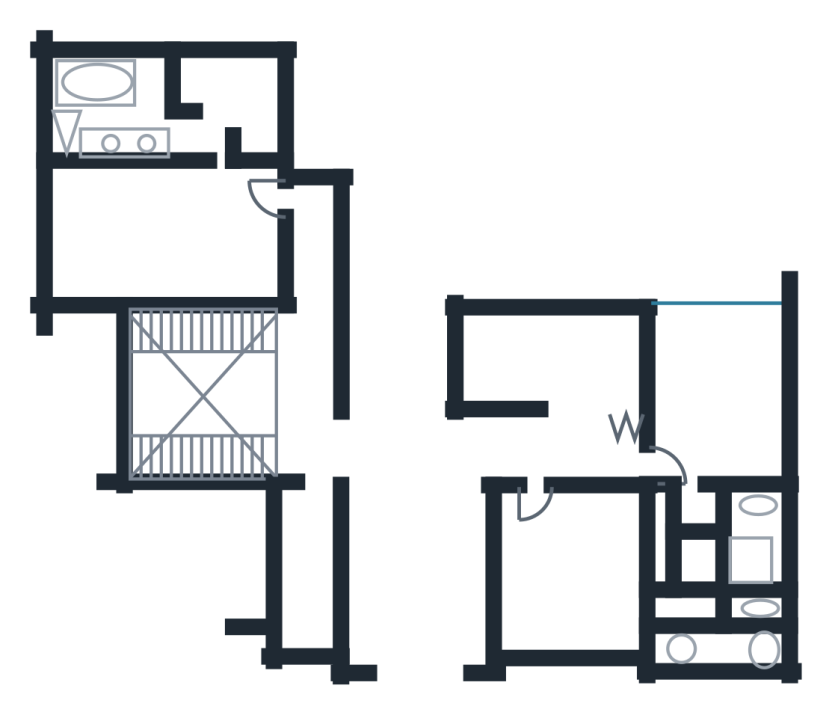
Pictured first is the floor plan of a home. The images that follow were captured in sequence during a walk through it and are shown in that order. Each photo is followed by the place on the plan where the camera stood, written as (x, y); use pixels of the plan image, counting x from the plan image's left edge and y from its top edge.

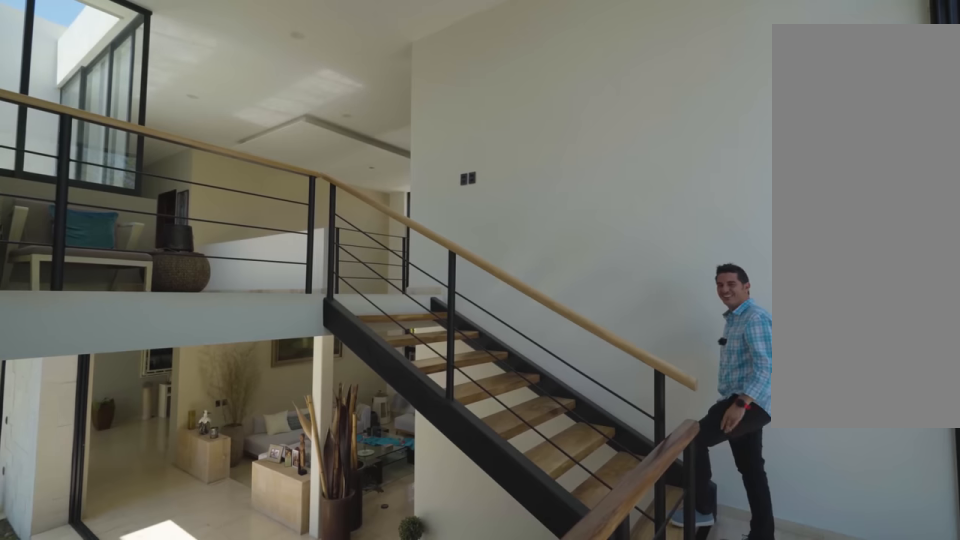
(153, 337)
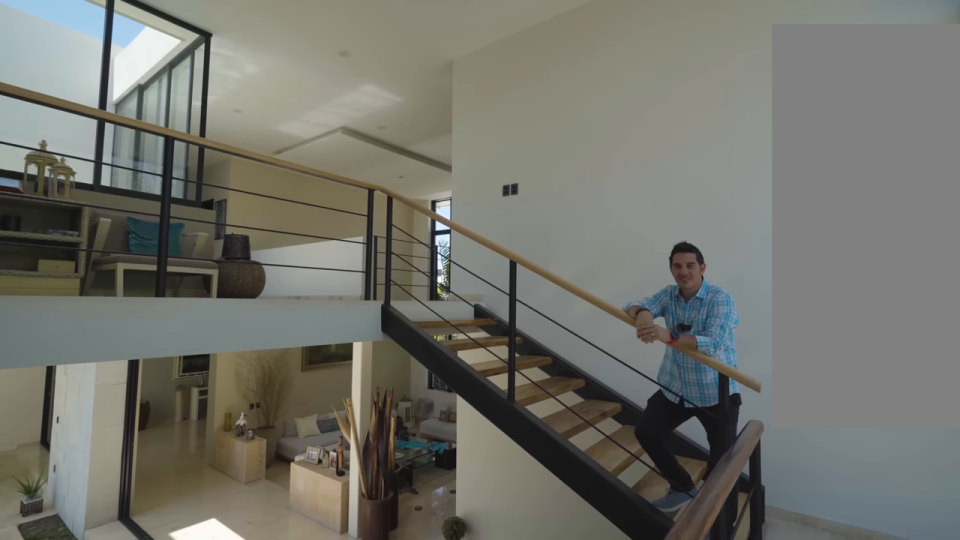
(152, 373)
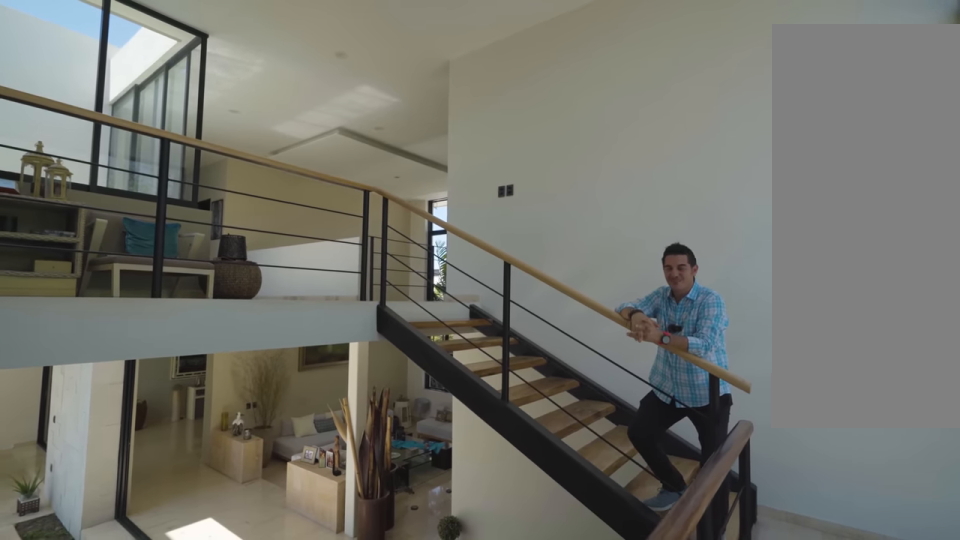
(152, 373)
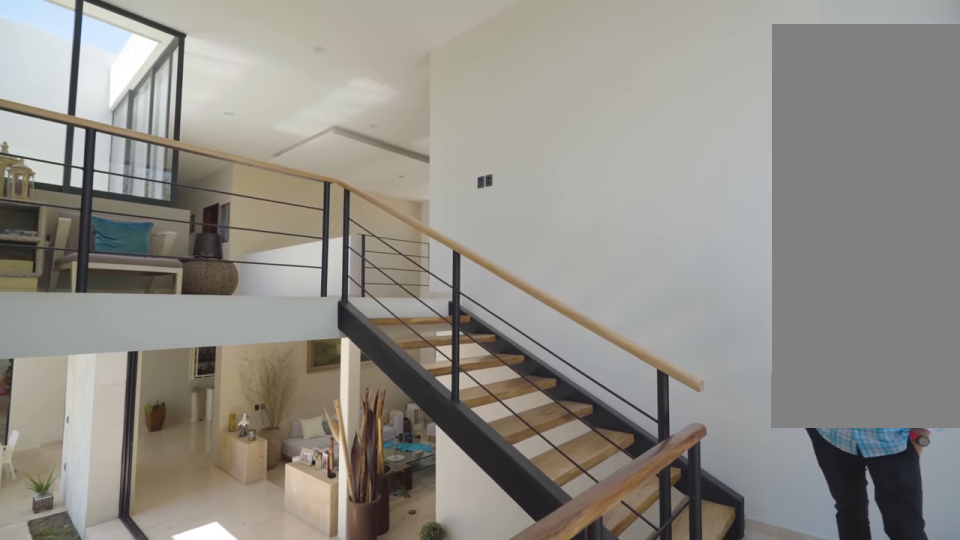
(147, 340)
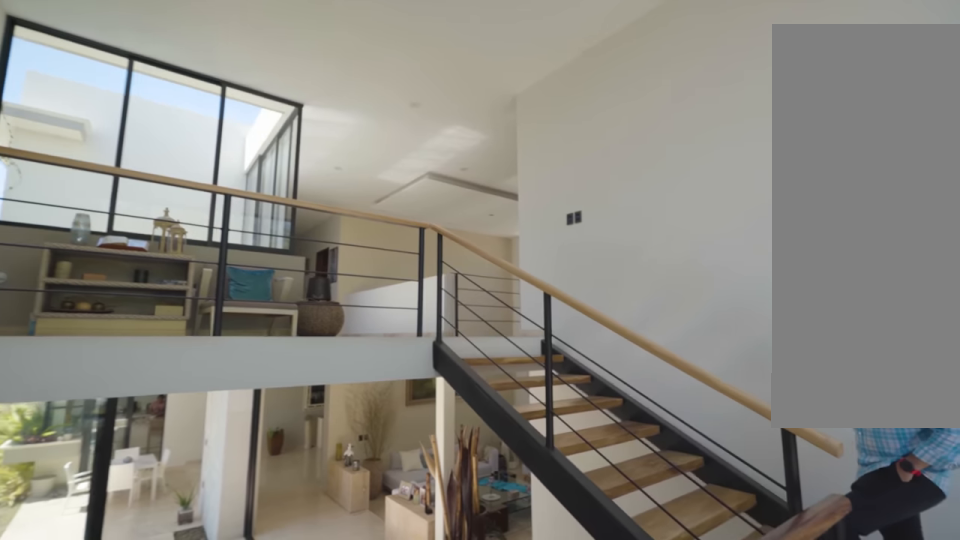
(151, 332)
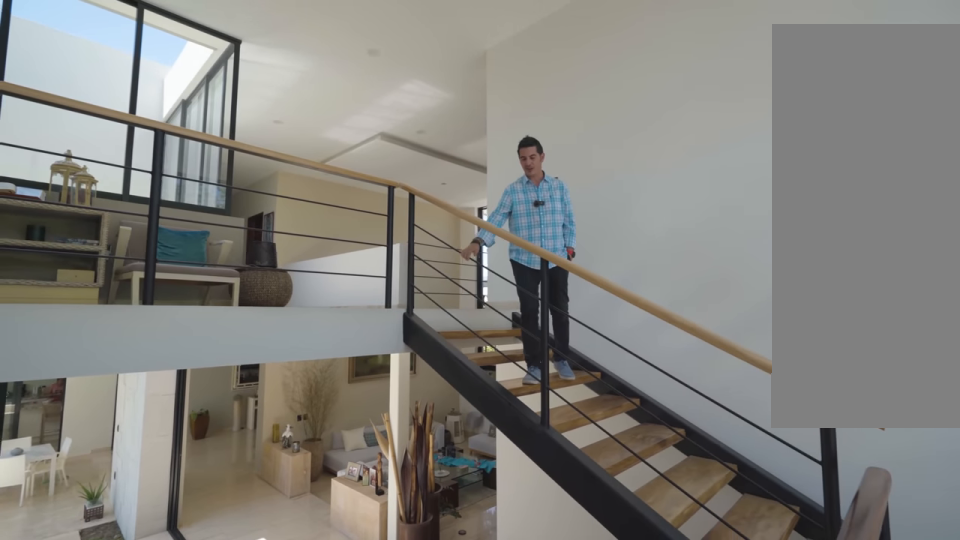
(148, 418)
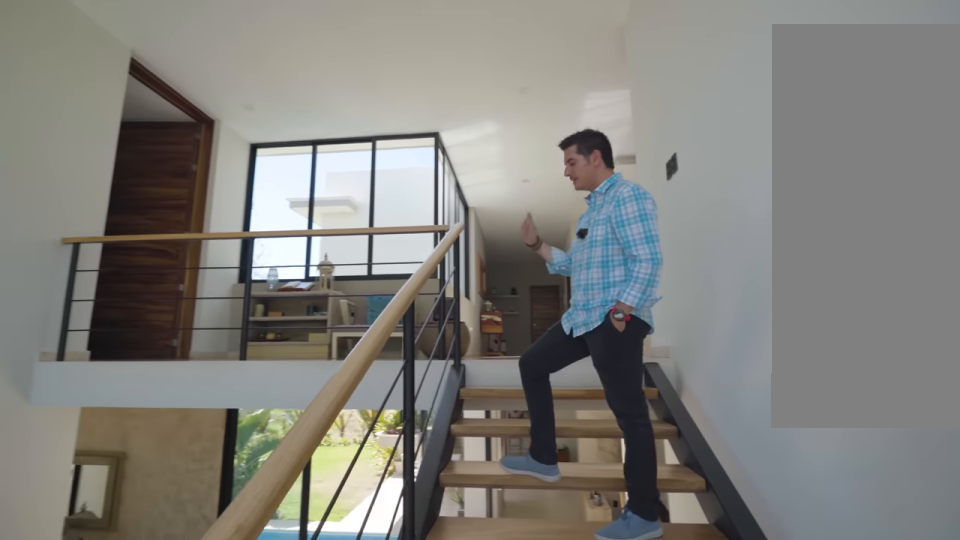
(148, 442)
